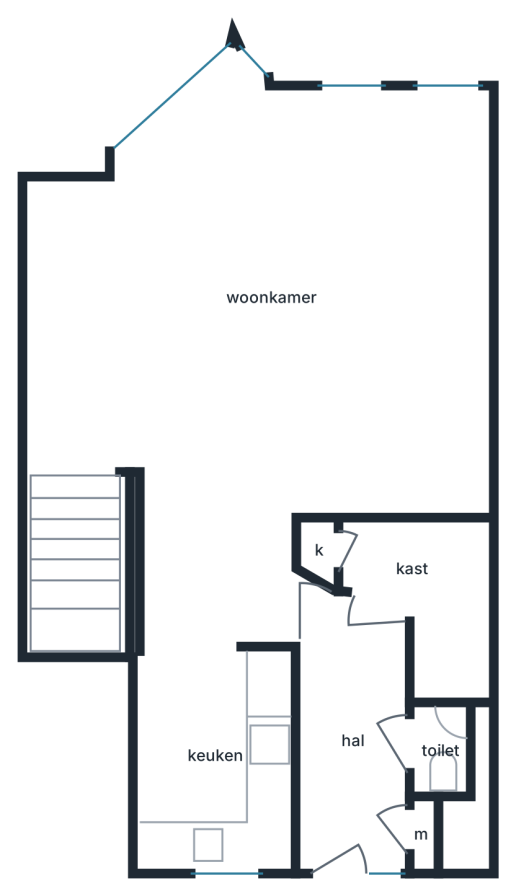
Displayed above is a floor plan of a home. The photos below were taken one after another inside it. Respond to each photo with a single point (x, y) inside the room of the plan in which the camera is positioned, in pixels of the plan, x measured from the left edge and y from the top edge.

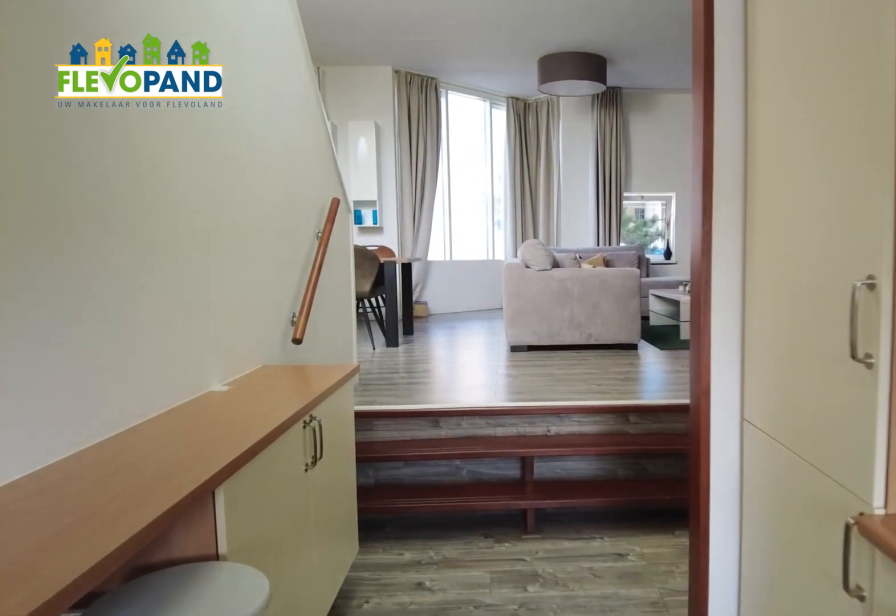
(216, 757)
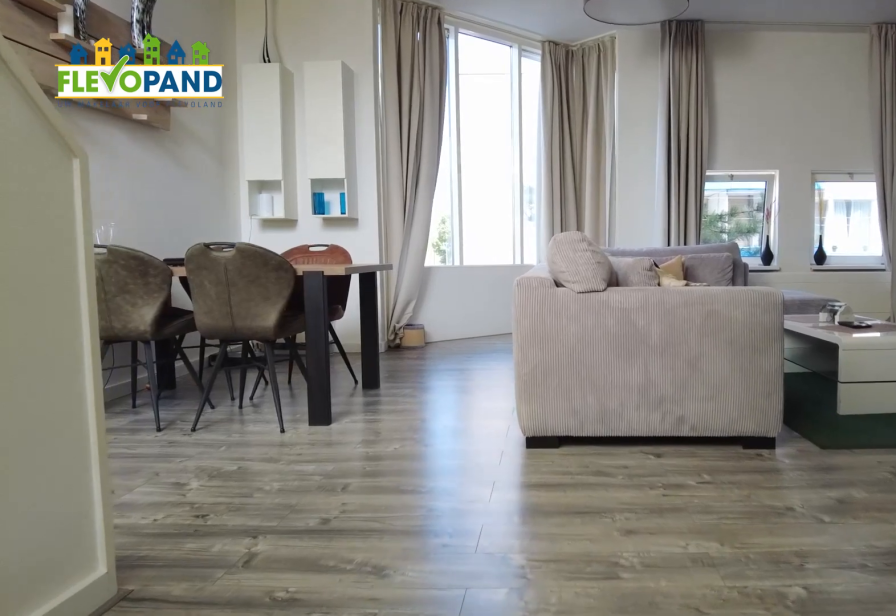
(270, 431)
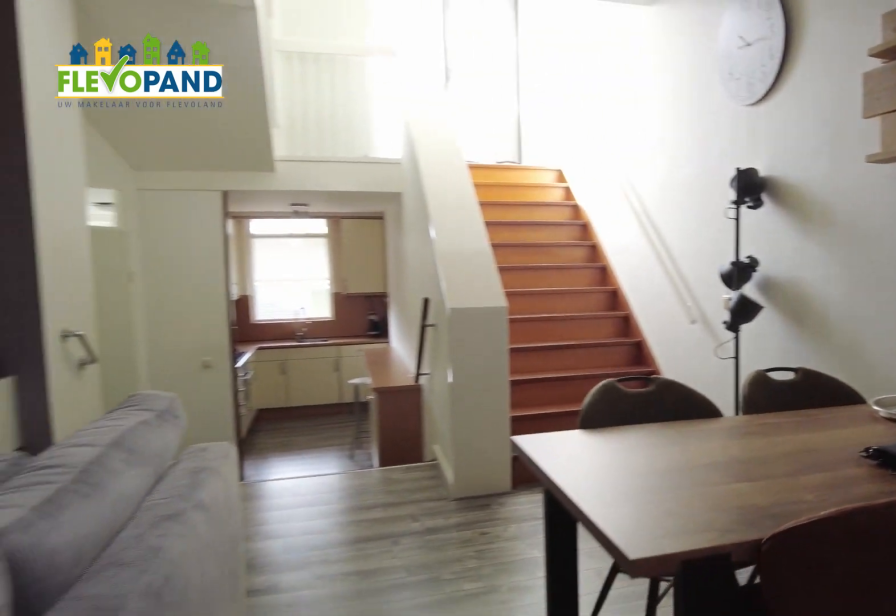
(270, 431)
